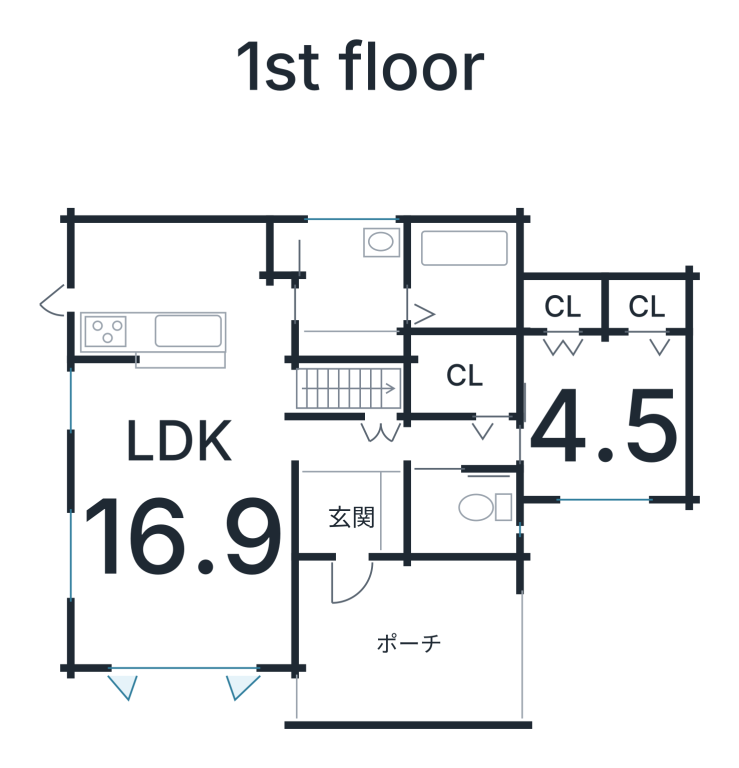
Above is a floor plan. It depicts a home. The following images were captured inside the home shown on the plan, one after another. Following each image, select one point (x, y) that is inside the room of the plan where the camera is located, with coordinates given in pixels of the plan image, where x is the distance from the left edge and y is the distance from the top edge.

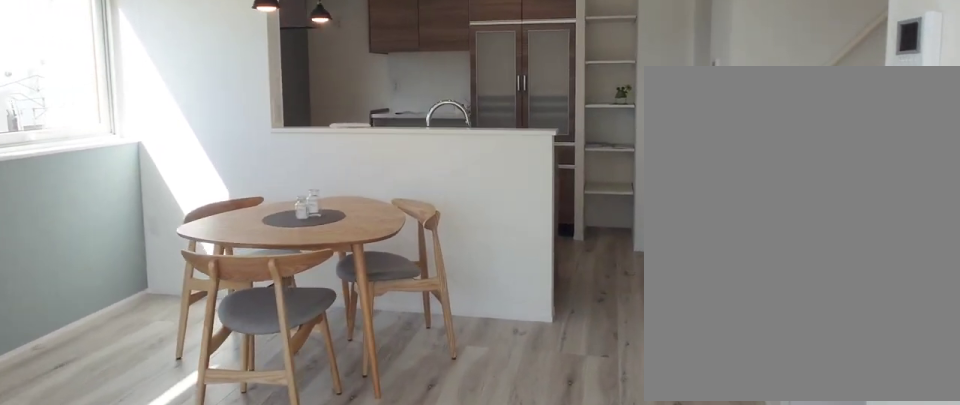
(185, 517)
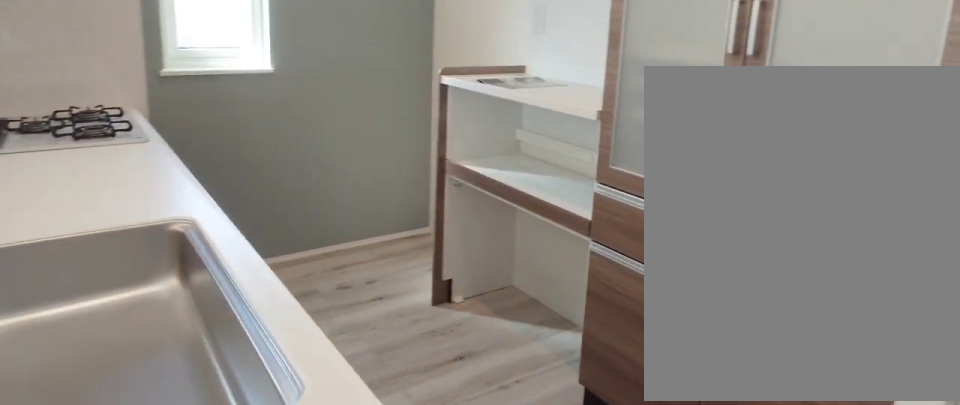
(183, 285)
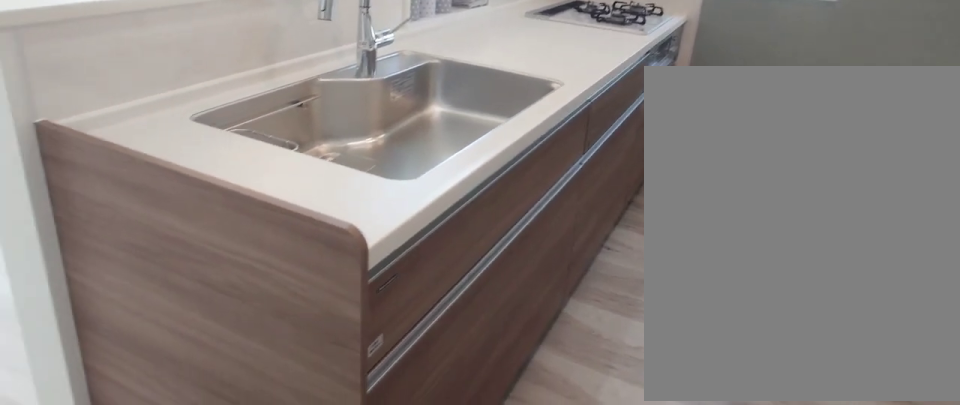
(183, 285)
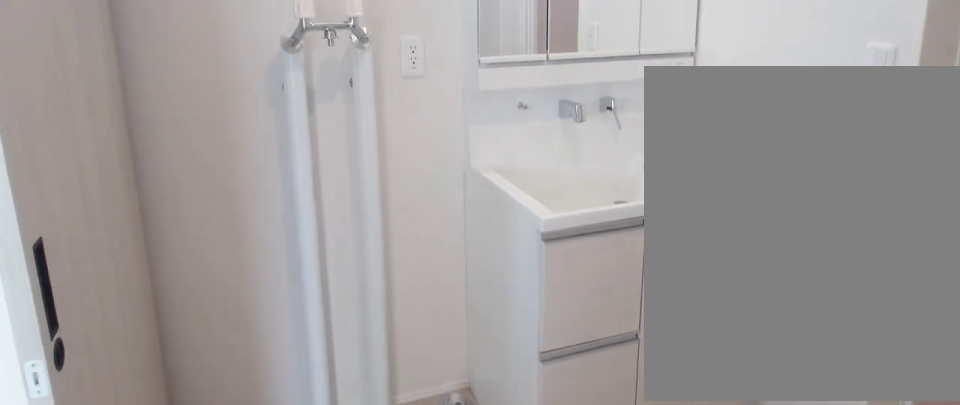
(352, 288)
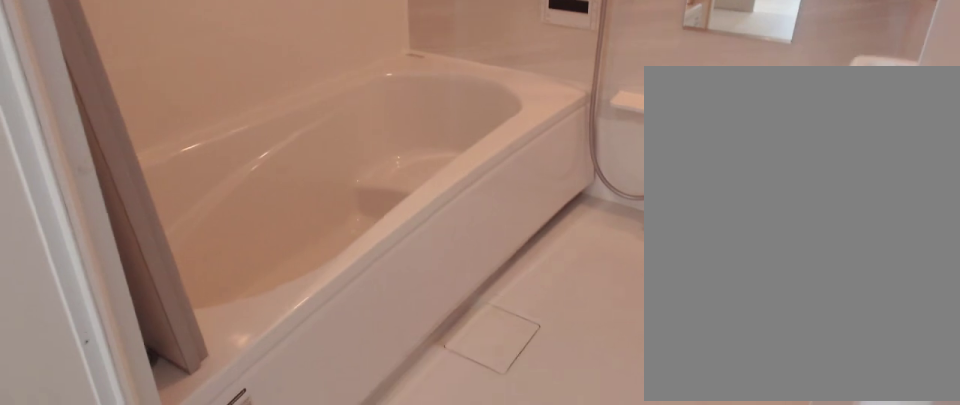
(460, 280)
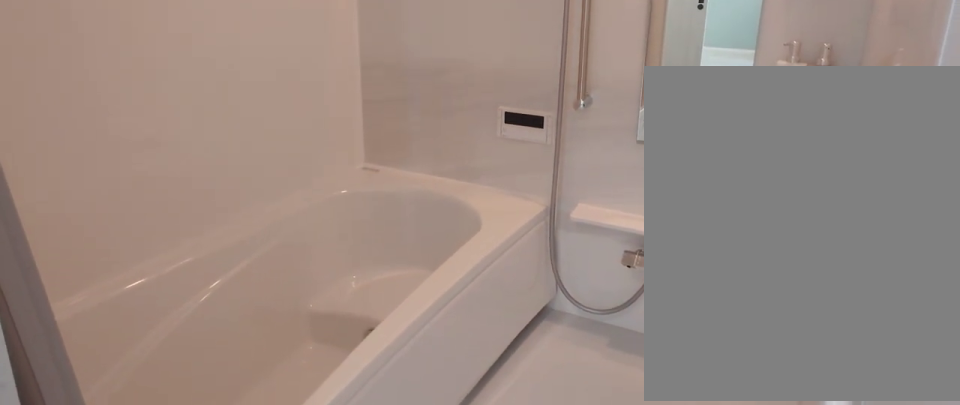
(460, 280)
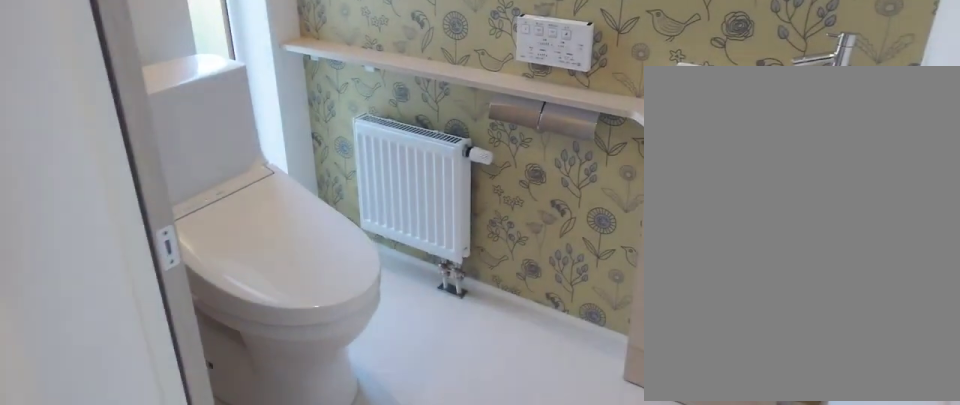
(456, 520)
